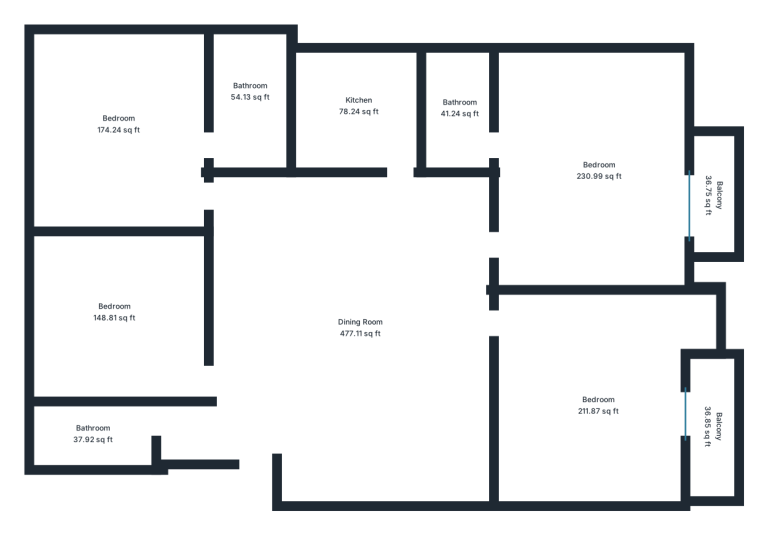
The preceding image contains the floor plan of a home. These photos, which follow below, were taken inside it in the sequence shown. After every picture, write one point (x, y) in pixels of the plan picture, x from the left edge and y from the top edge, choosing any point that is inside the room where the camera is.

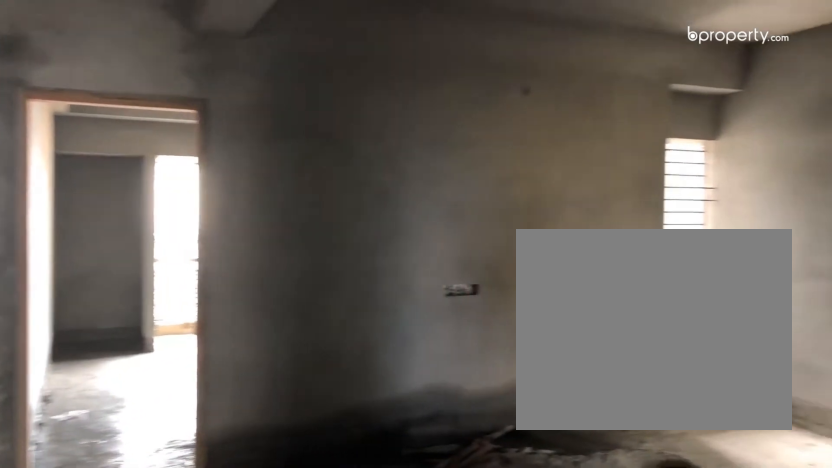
(361, 330)
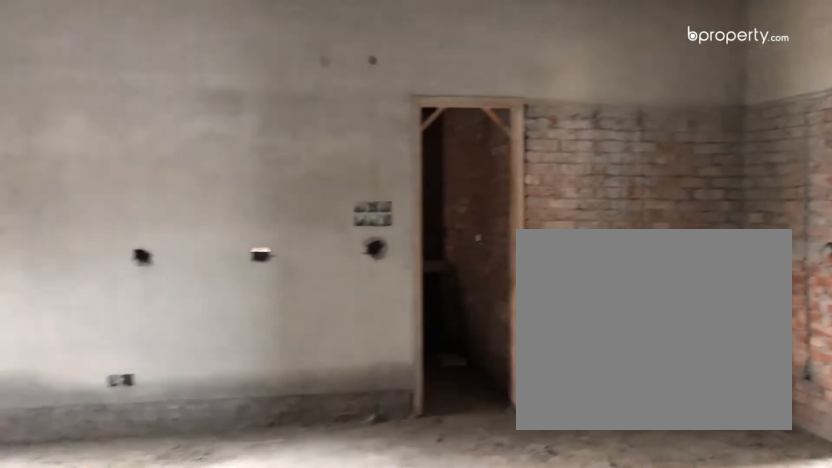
(361, 330)
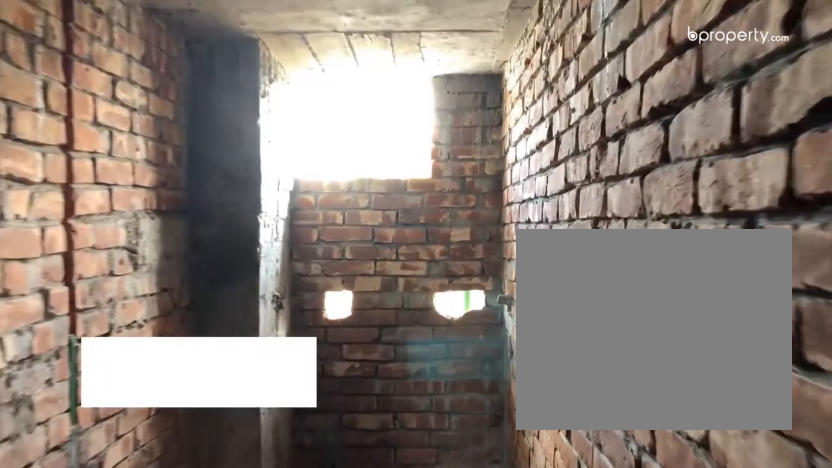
(89, 433)
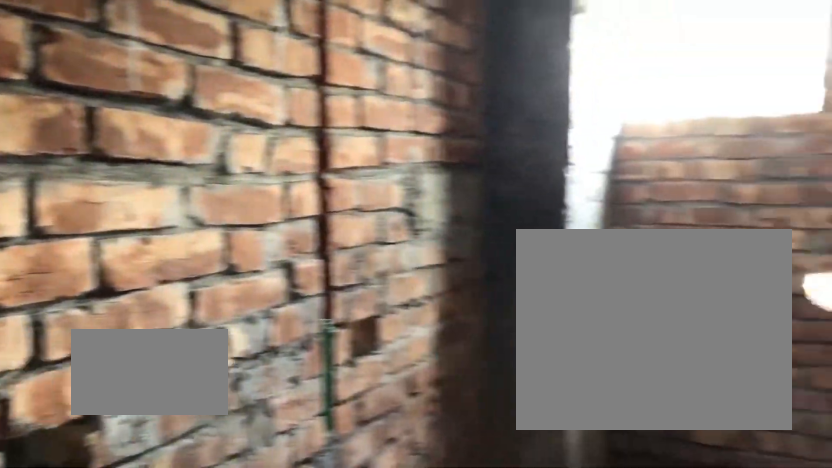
(89, 433)
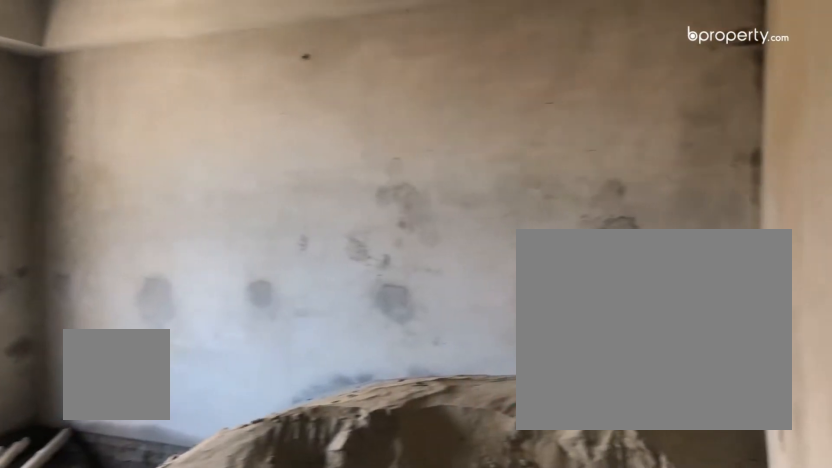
(118, 319)
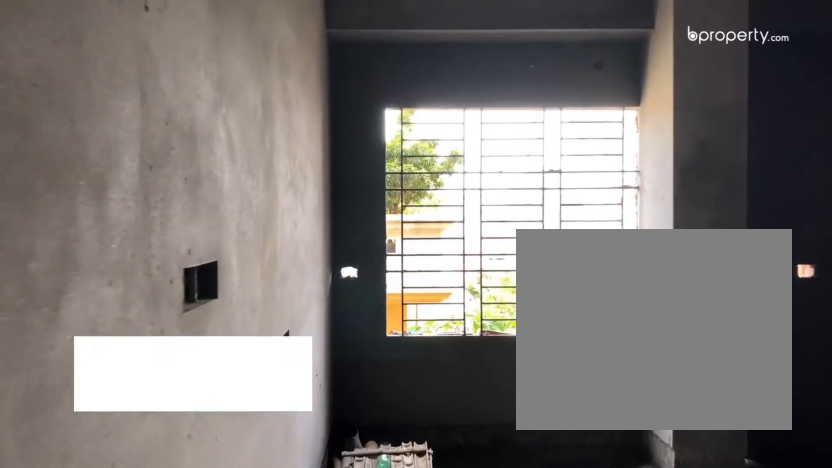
(120, 125)
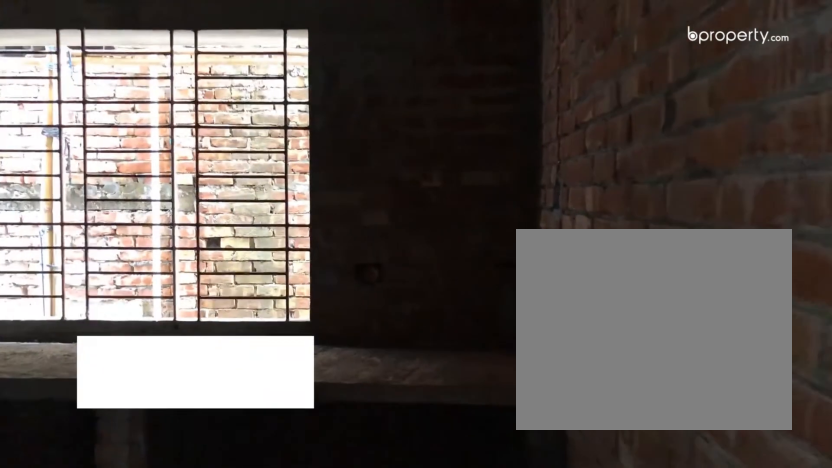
(366, 107)
